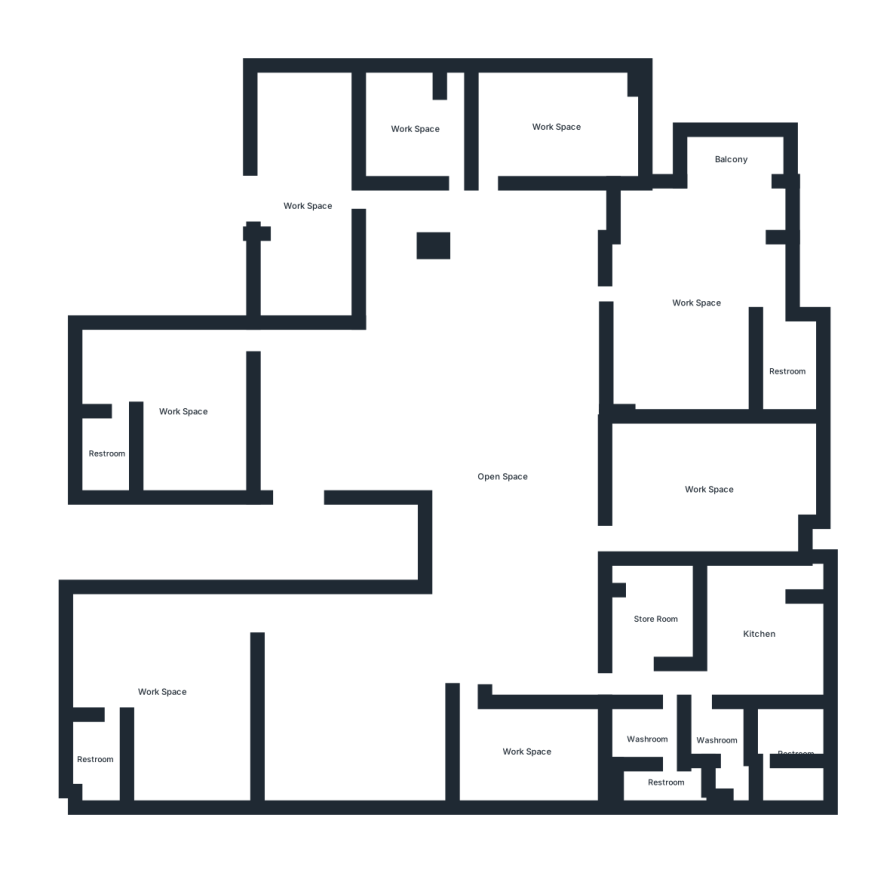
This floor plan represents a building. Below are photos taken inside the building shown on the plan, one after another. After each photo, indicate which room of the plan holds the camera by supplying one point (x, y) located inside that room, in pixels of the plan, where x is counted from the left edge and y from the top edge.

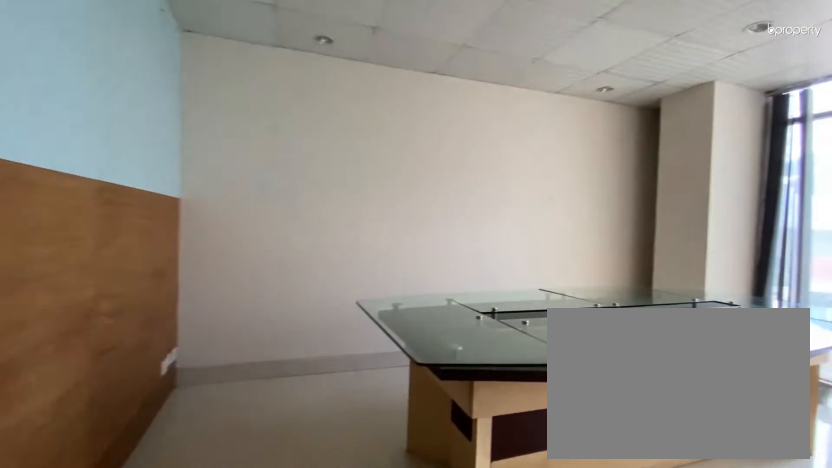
(561, 124)
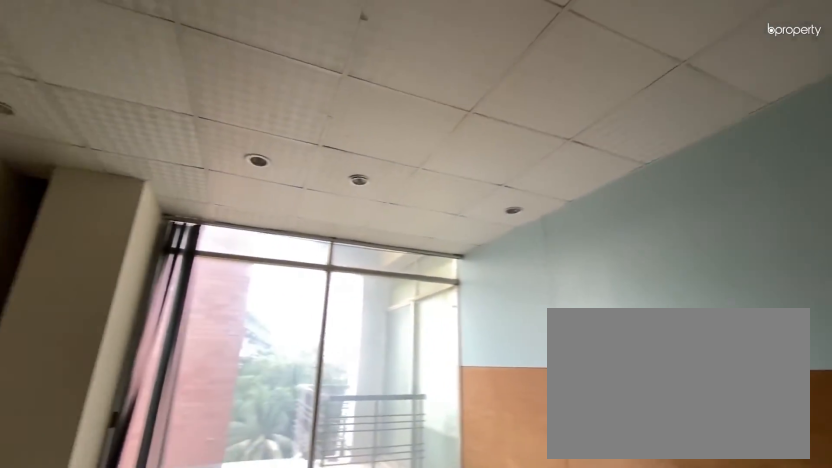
(561, 124)
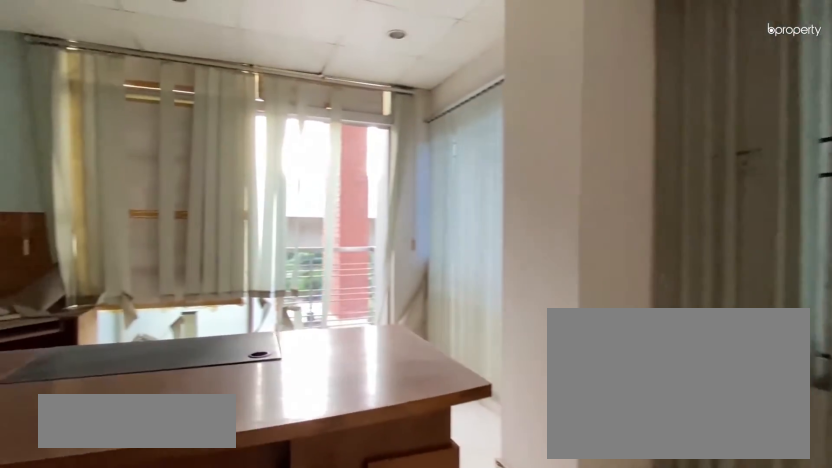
(700, 300)
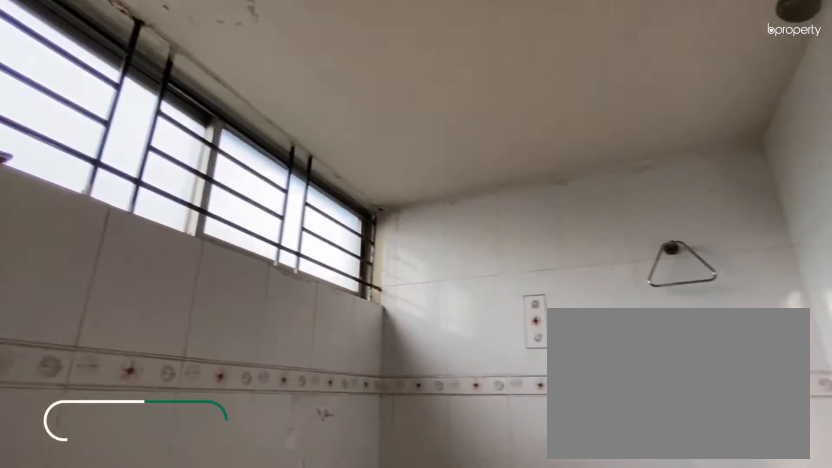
(786, 370)
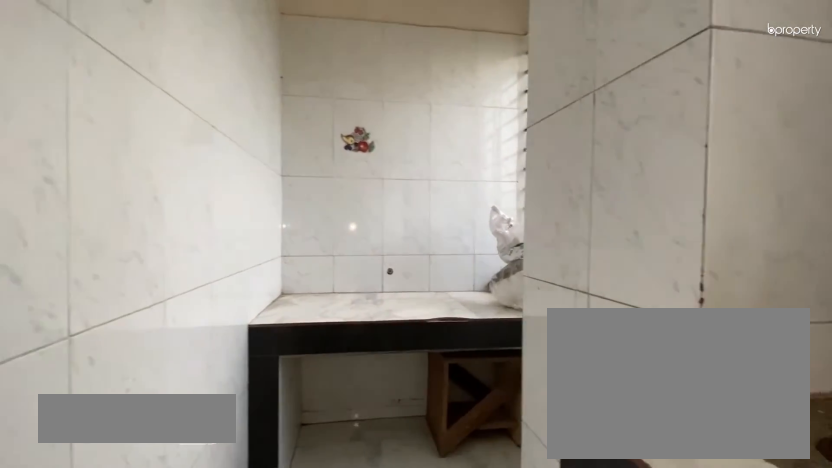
(761, 637)
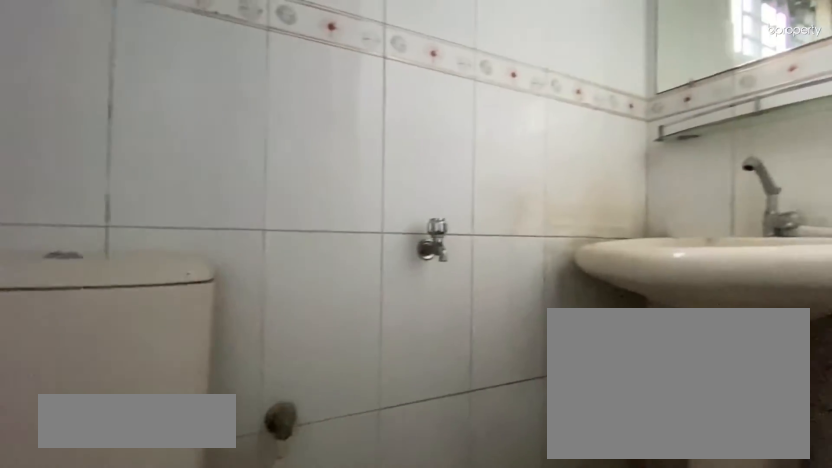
(788, 746)
